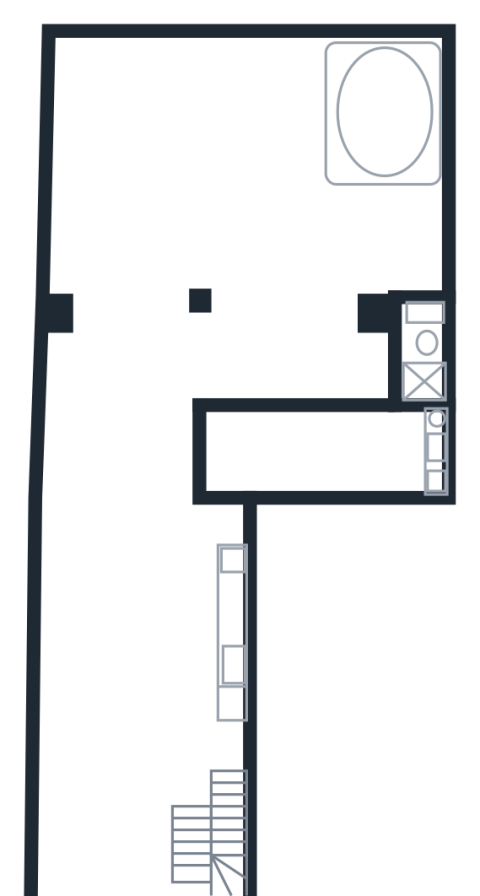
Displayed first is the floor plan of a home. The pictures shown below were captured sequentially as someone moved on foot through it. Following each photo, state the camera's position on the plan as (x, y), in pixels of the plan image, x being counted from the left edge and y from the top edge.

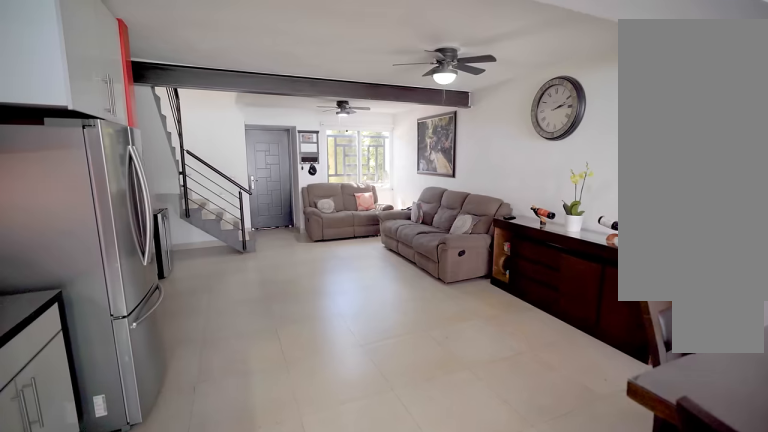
(165, 737)
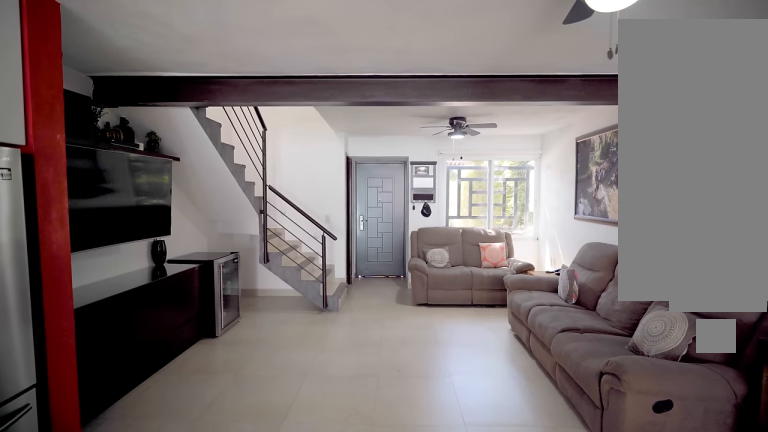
(169, 719)
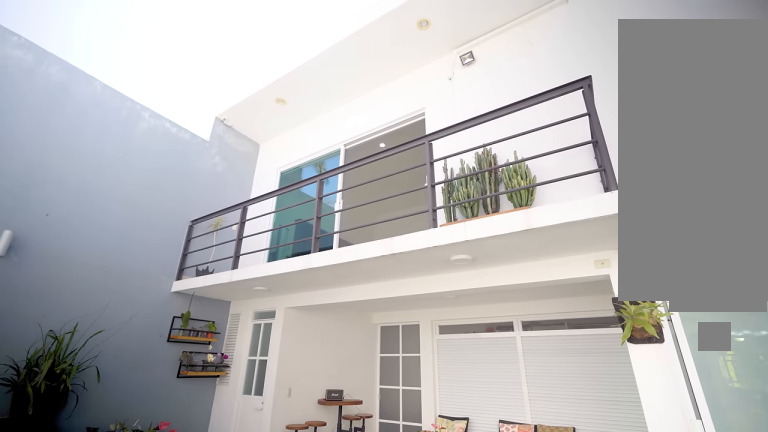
(209, 164)
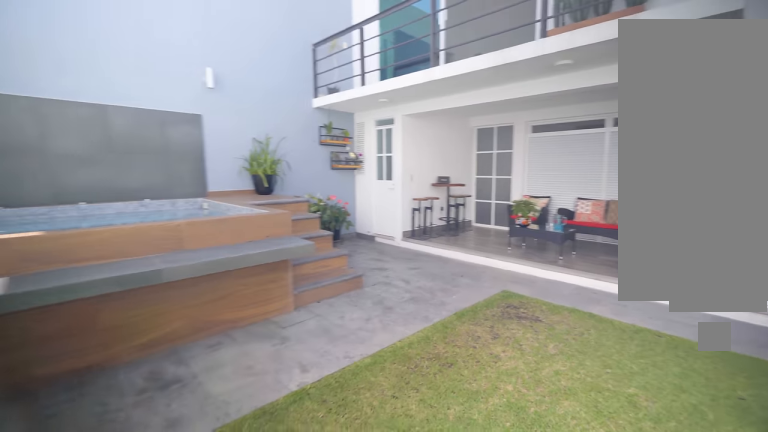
(149, 109)
